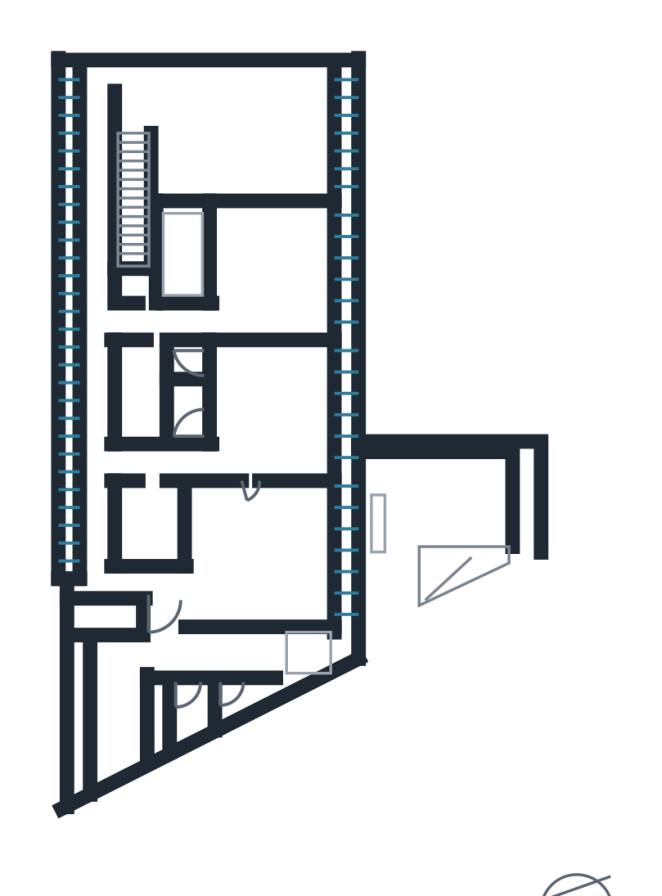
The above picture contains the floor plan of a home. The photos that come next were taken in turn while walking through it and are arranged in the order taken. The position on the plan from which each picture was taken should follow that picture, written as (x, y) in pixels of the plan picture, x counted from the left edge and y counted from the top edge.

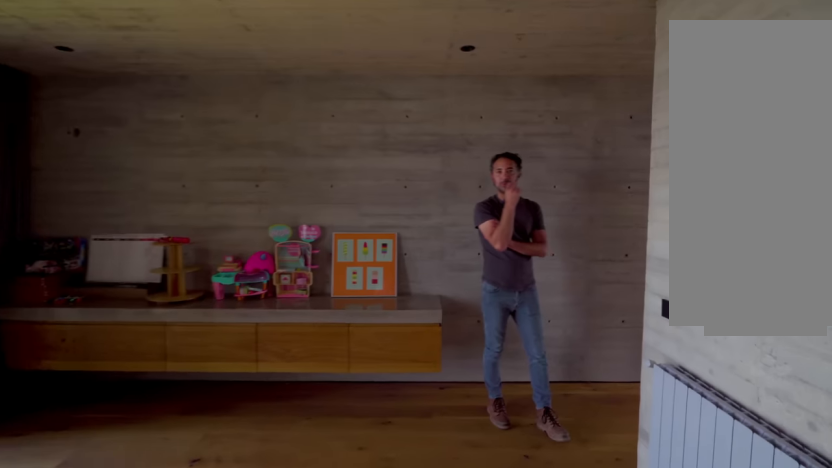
(235, 273)
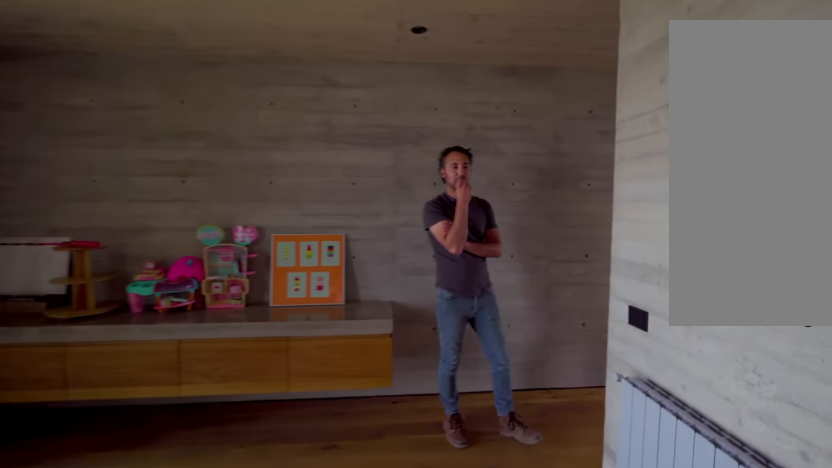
(239, 273)
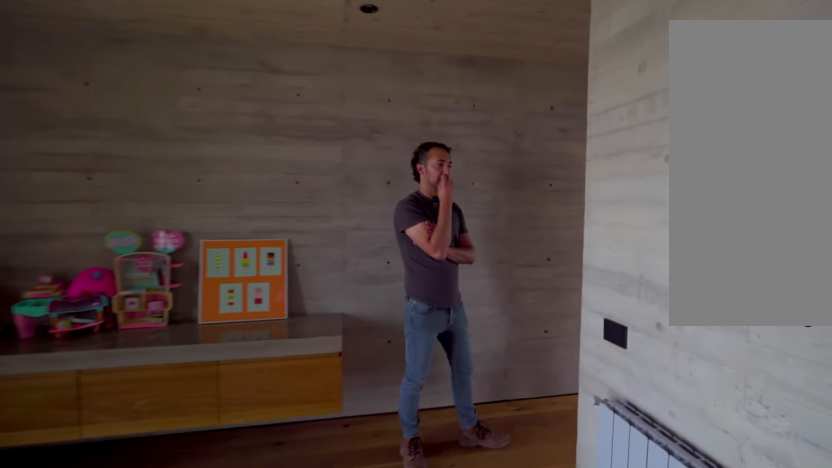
(239, 271)
